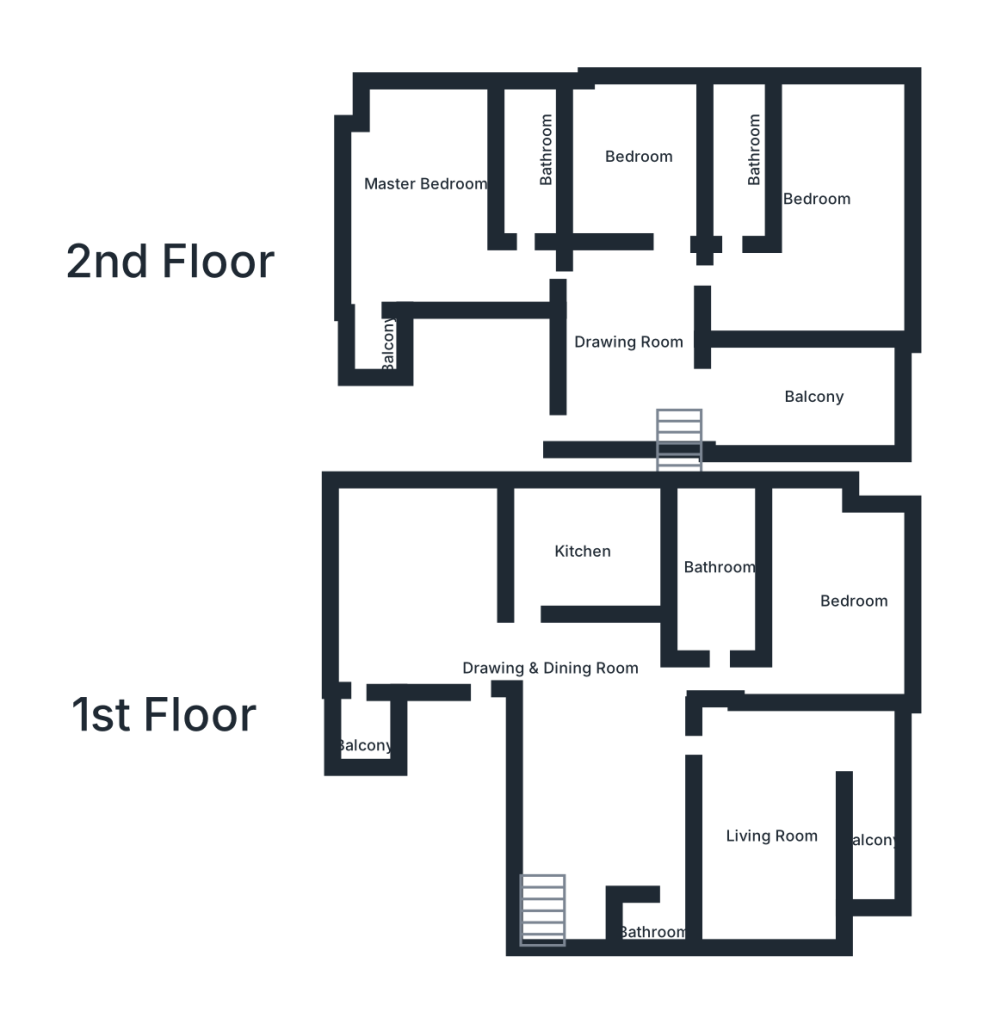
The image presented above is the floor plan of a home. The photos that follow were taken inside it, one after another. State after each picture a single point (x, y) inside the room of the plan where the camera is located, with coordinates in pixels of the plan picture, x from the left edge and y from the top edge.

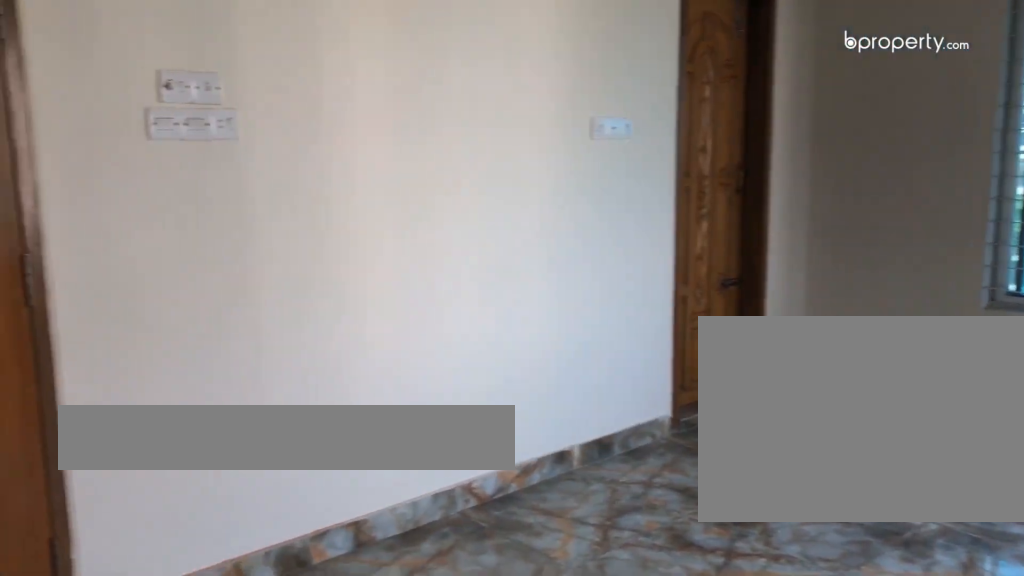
(460, 635)
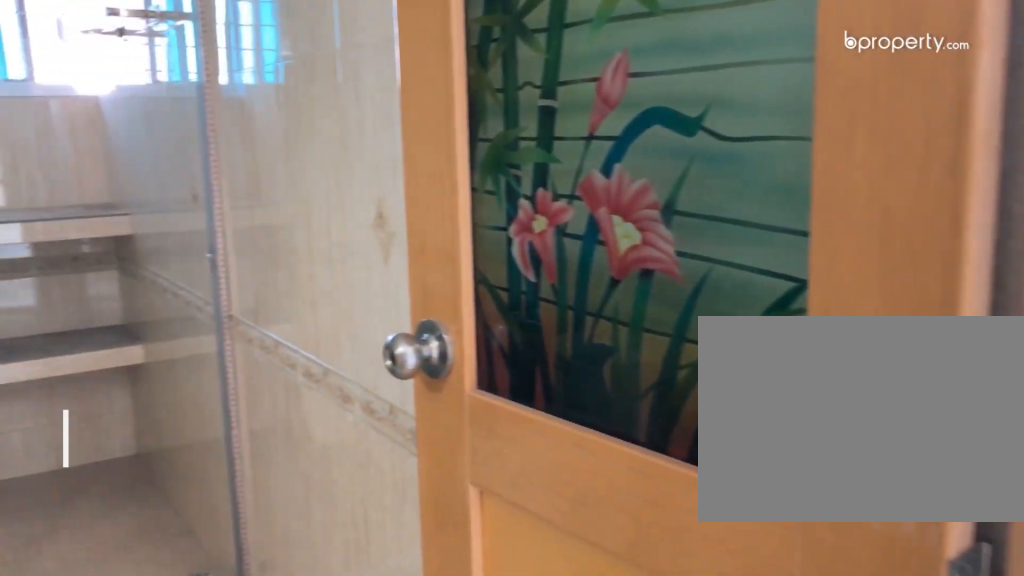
(721, 623)
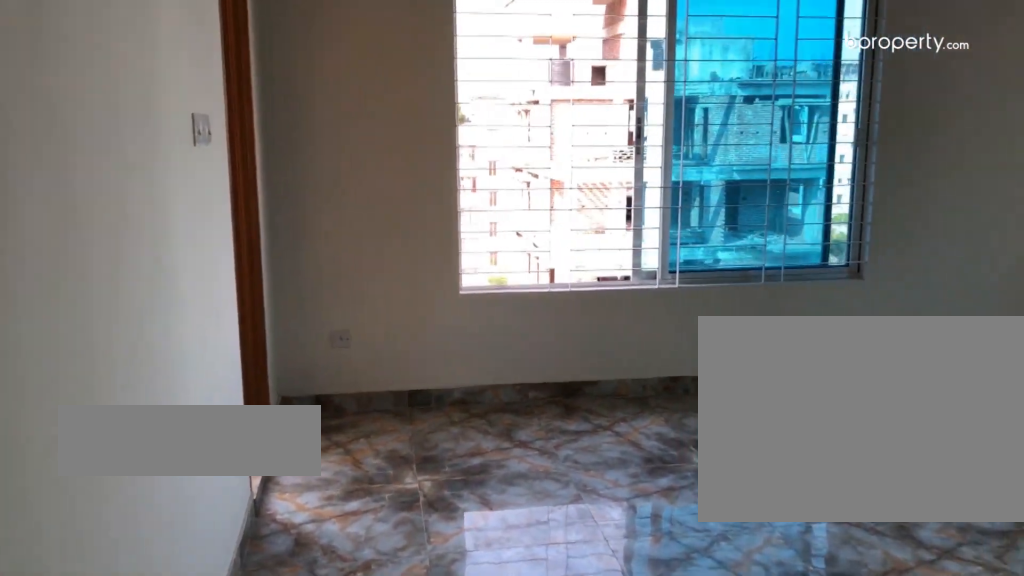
(431, 225)
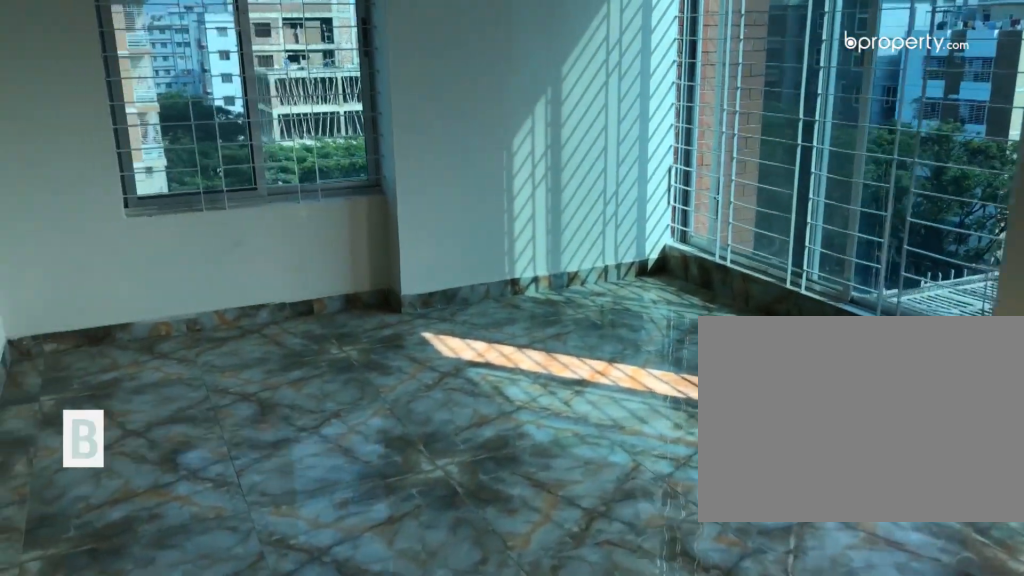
(840, 252)
